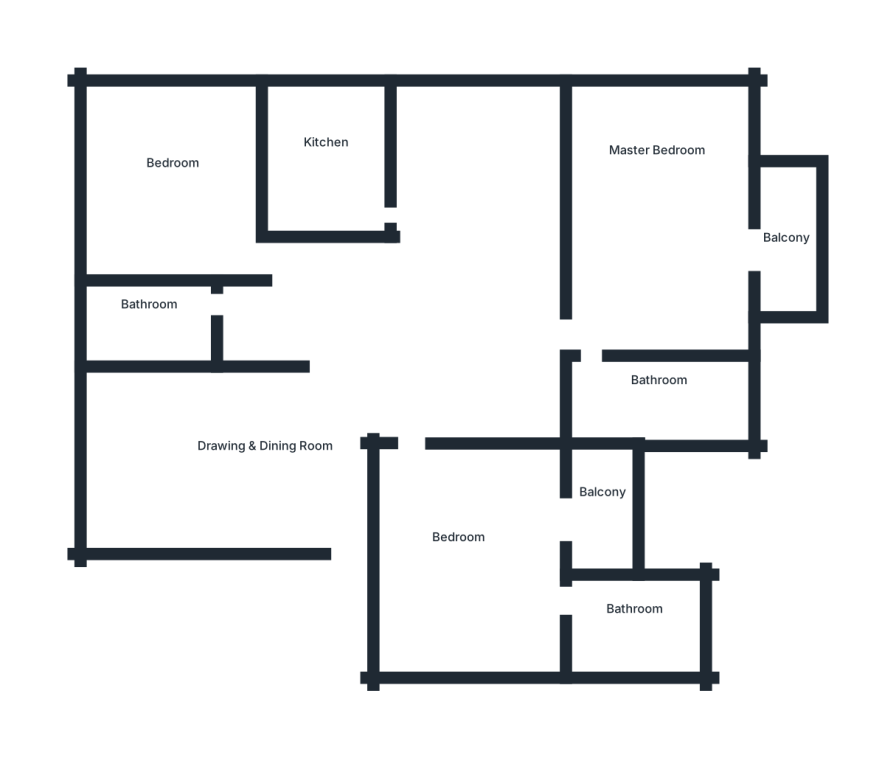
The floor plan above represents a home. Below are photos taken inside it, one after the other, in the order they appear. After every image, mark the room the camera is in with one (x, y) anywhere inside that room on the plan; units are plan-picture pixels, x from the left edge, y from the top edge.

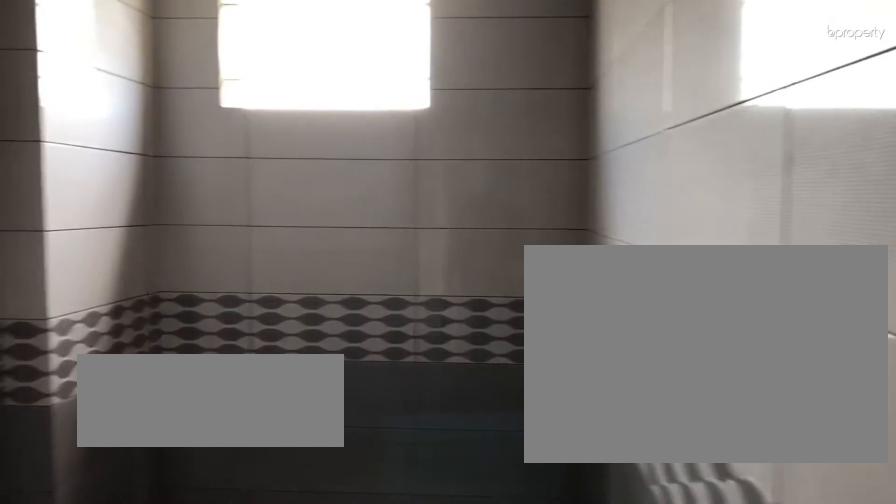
(135, 307)
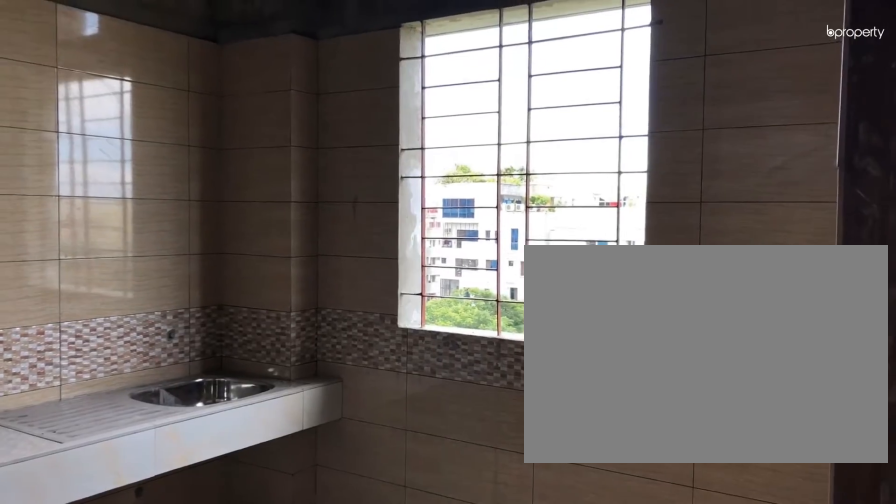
(329, 172)
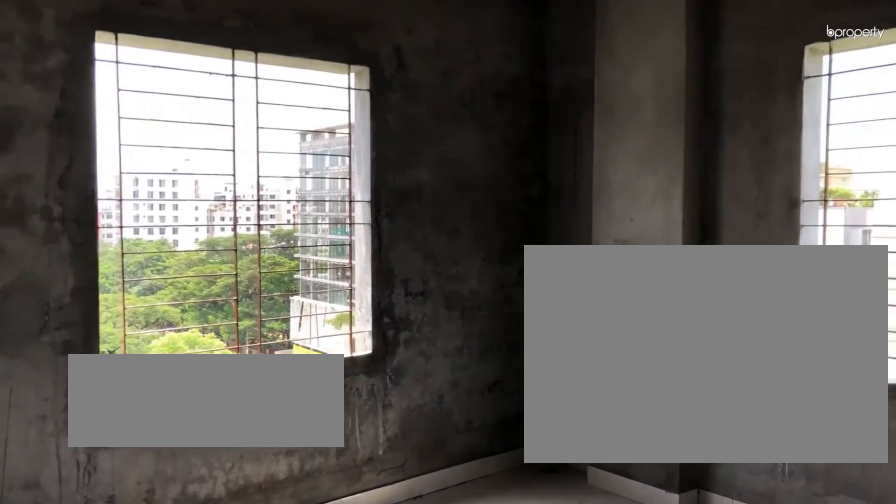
(174, 185)
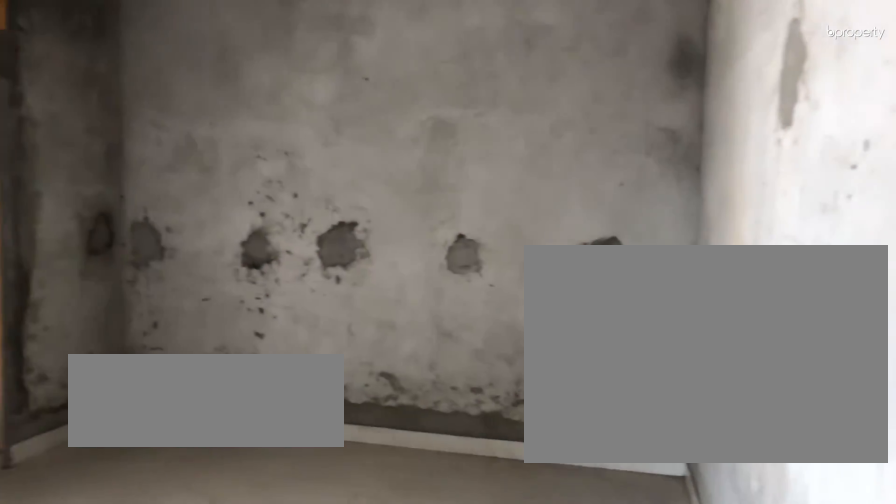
(444, 553)
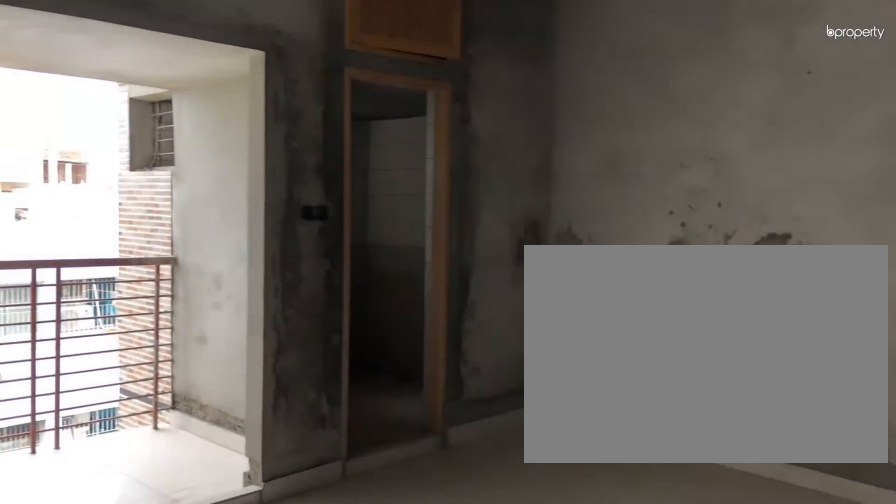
(444, 553)
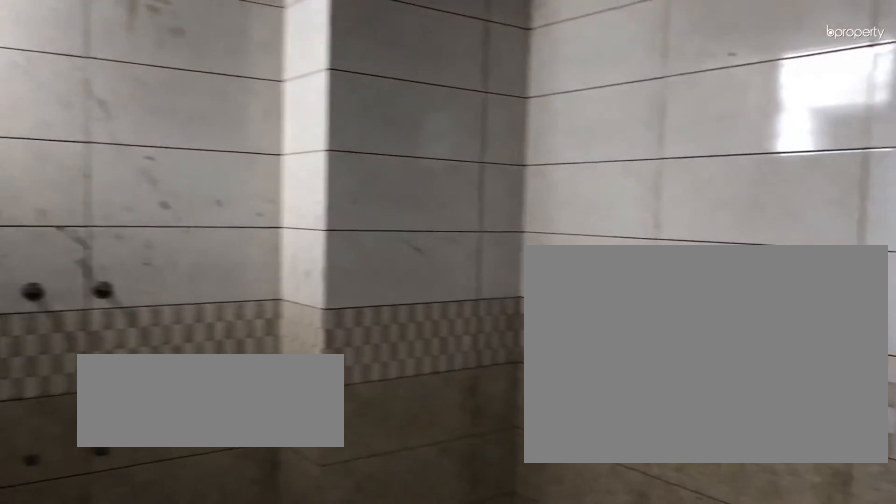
(632, 631)
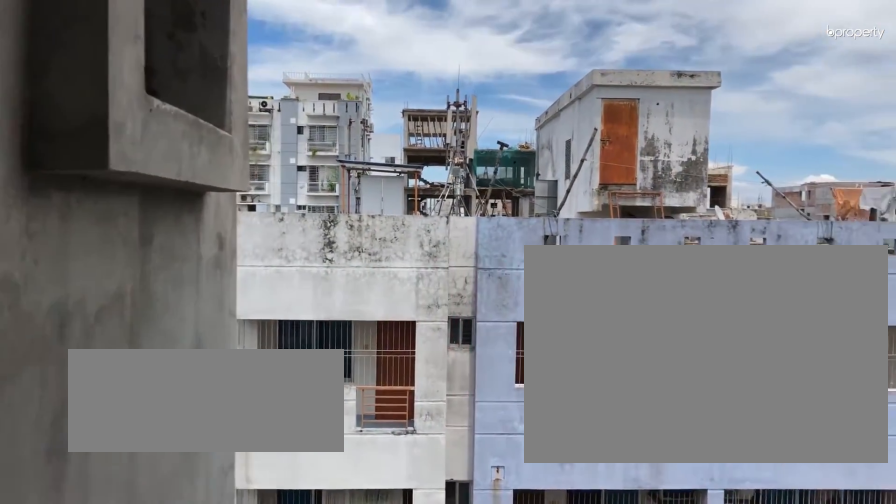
(599, 516)
